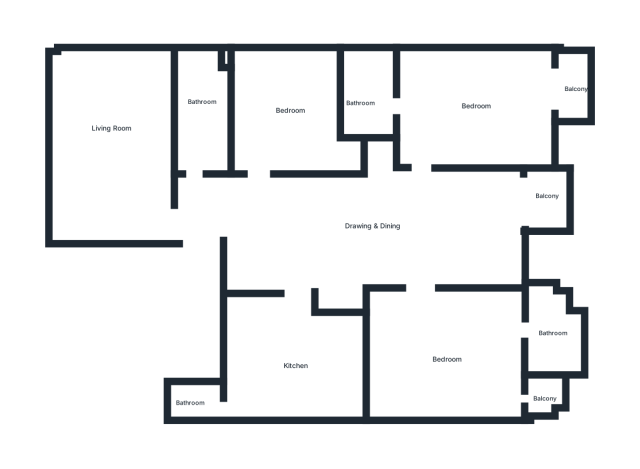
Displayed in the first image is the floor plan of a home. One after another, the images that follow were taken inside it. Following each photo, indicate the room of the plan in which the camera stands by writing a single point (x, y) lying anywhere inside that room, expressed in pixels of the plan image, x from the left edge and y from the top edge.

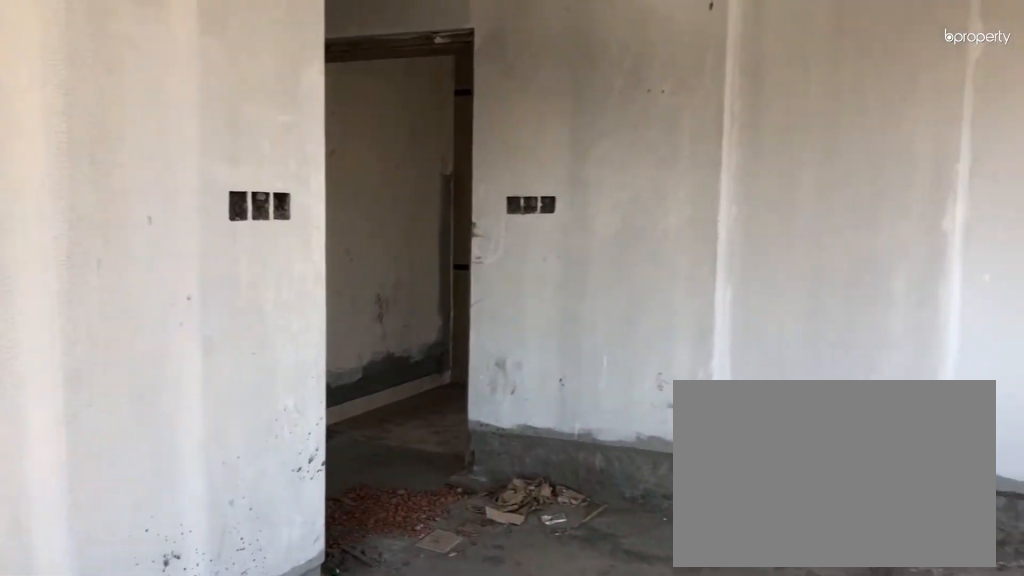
(114, 146)
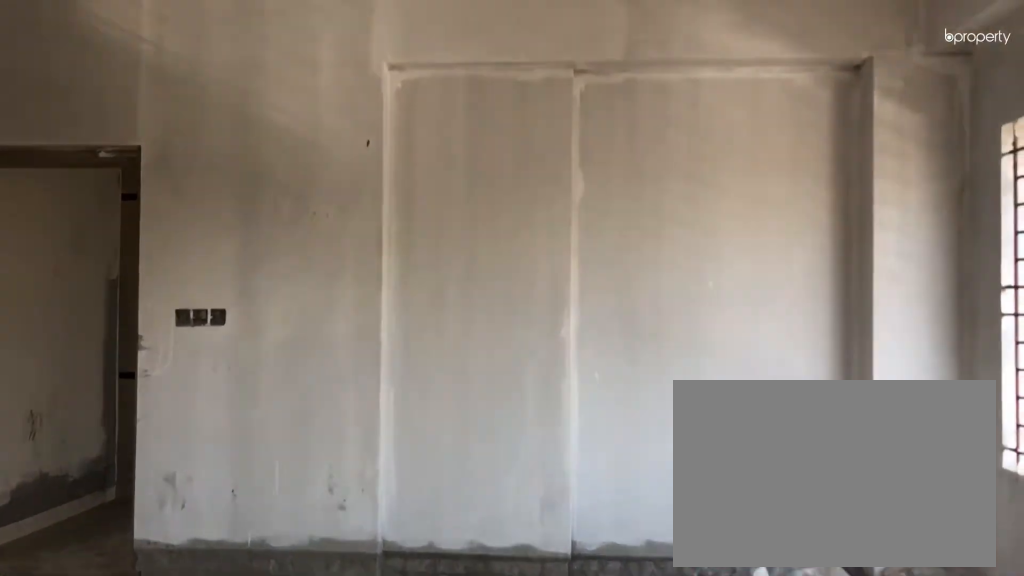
(114, 146)
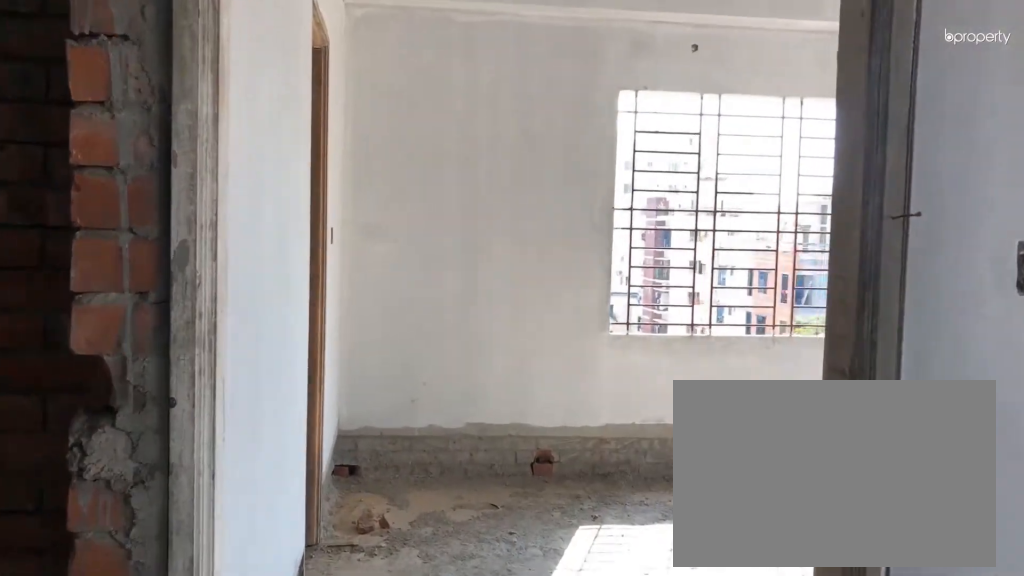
(418, 178)
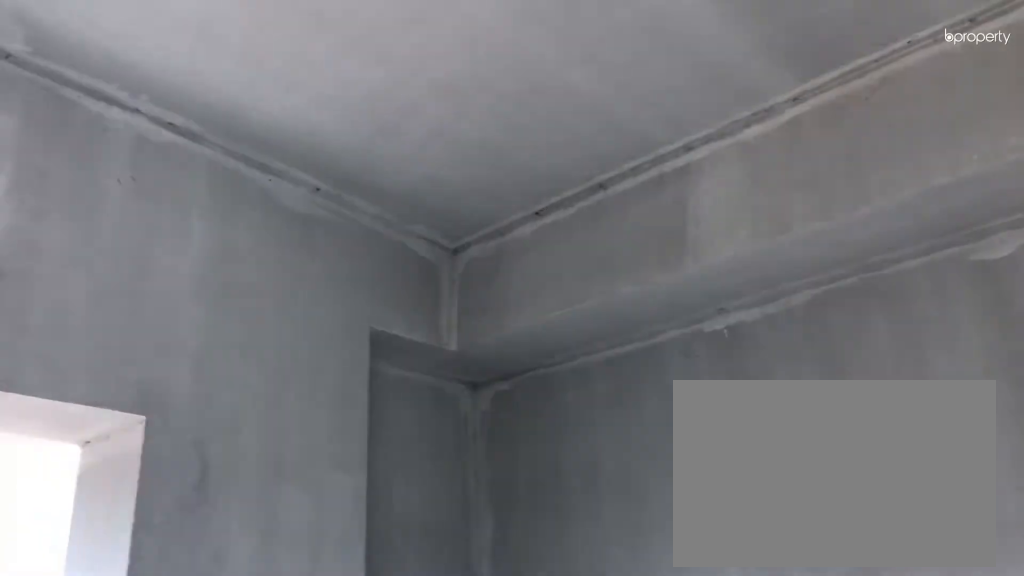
(469, 104)
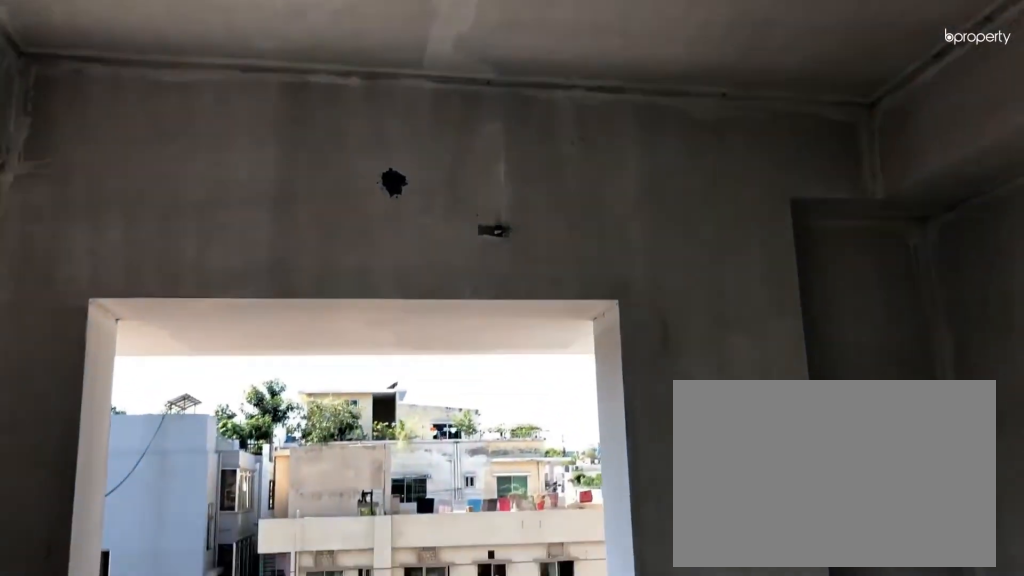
(469, 104)
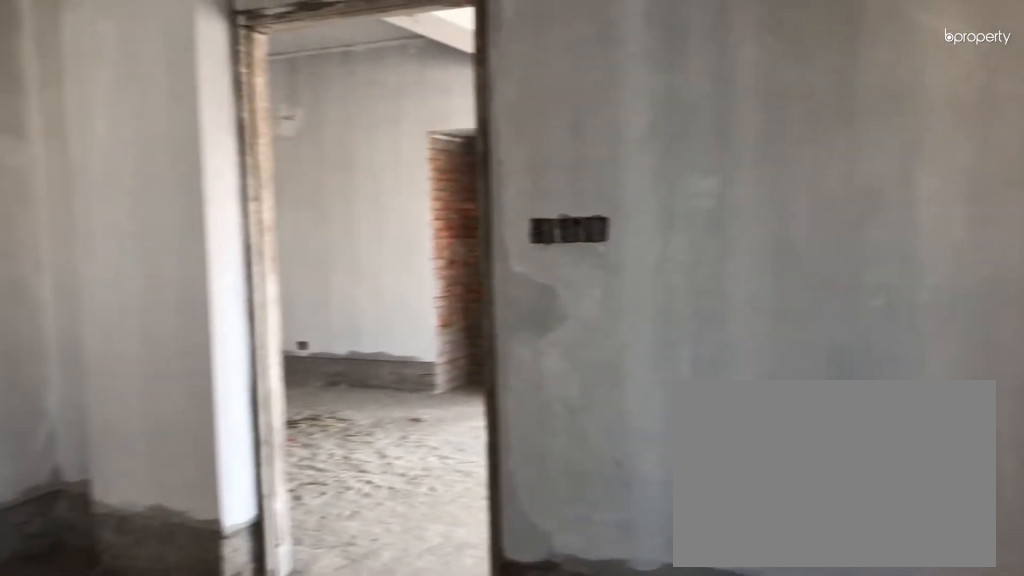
(446, 361)
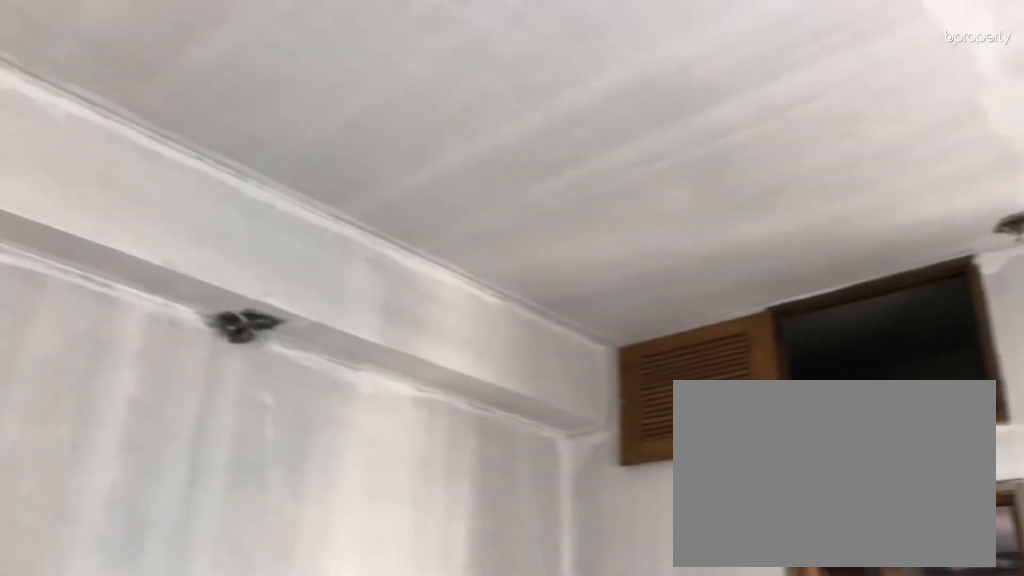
(446, 361)
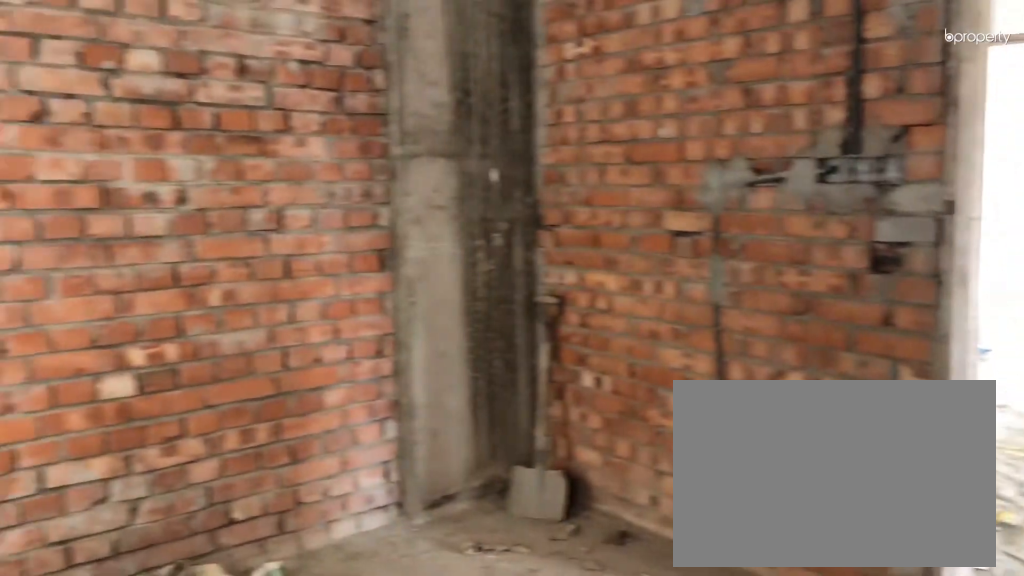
(299, 362)
